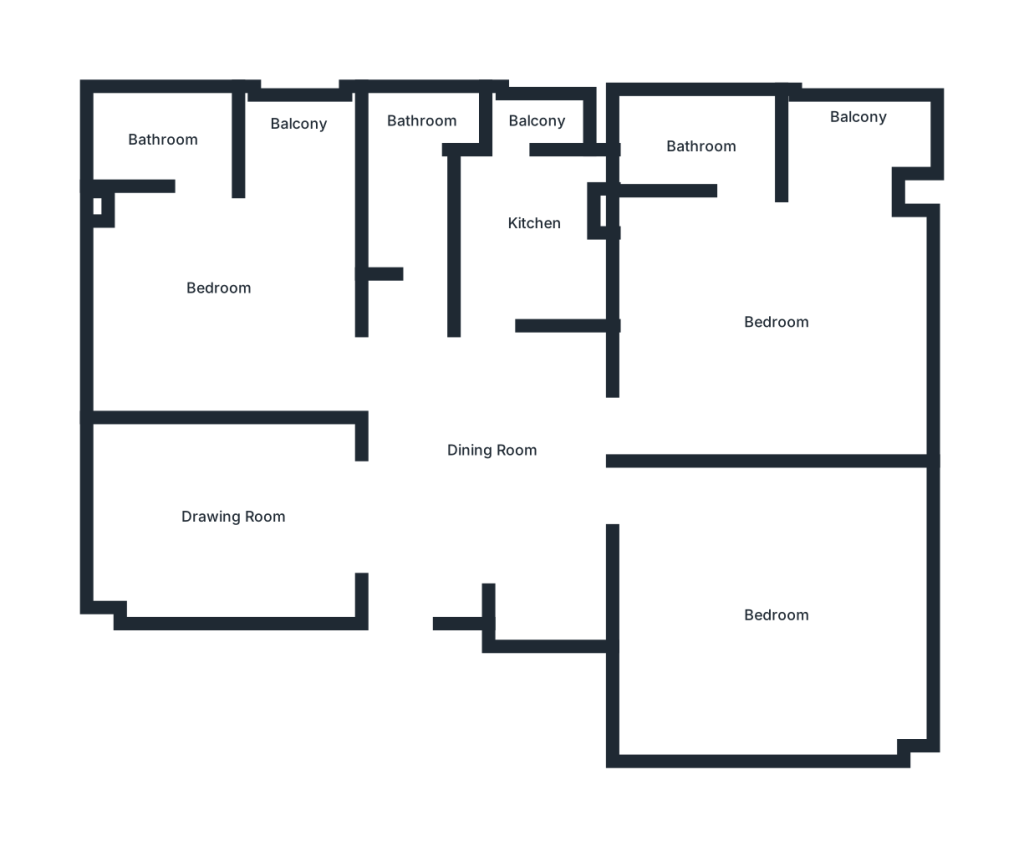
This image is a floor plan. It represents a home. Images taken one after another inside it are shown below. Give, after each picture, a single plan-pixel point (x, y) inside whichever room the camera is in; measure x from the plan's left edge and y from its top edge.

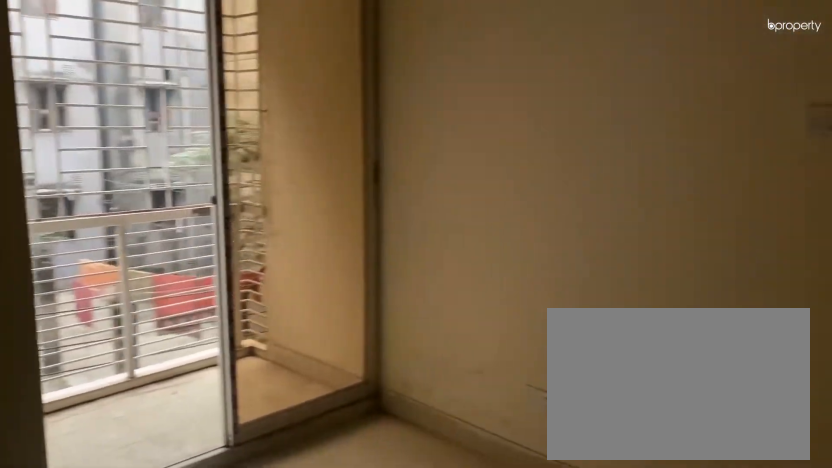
(216, 272)
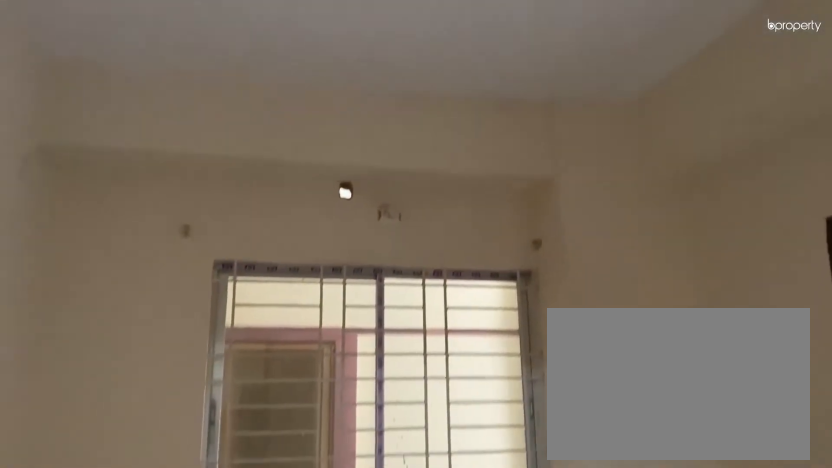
(216, 272)
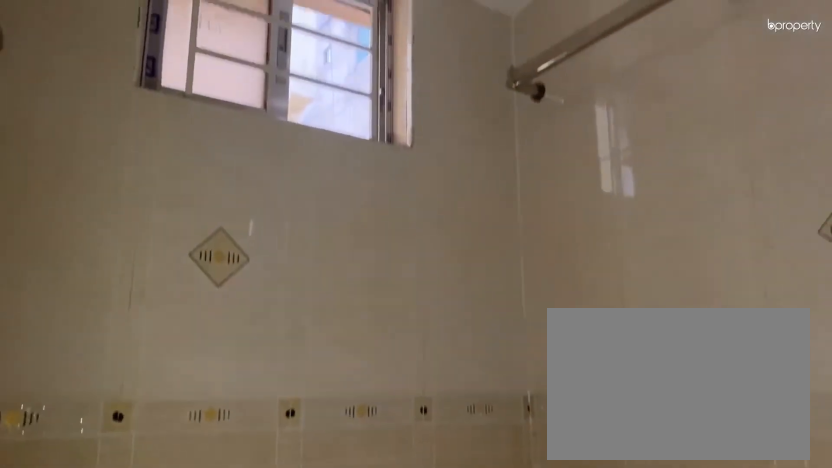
(156, 140)
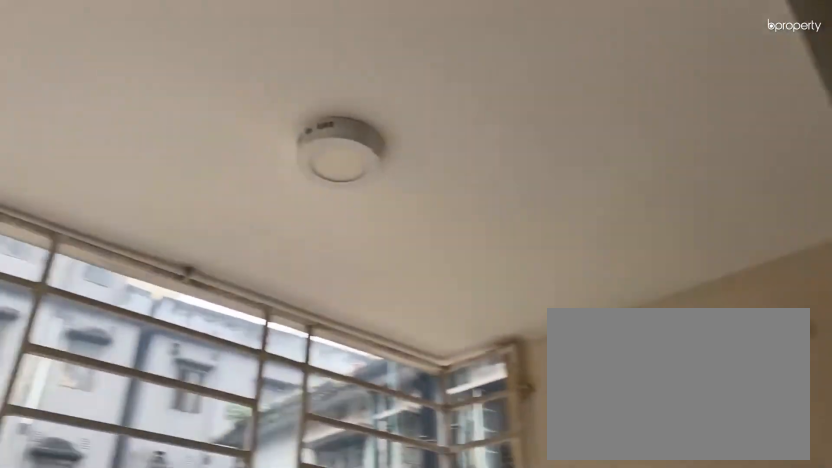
(300, 134)
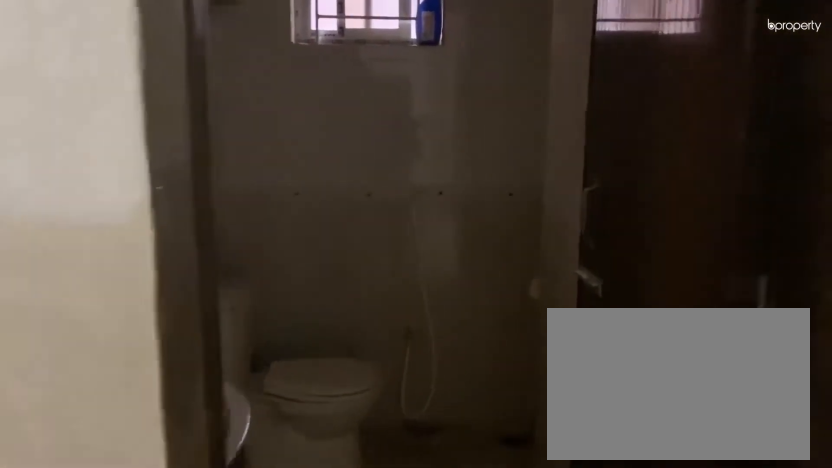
(415, 270)
